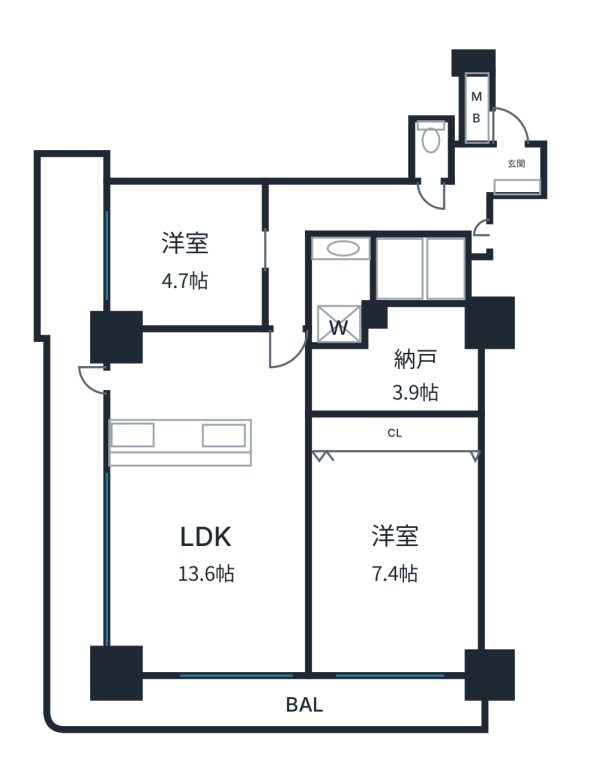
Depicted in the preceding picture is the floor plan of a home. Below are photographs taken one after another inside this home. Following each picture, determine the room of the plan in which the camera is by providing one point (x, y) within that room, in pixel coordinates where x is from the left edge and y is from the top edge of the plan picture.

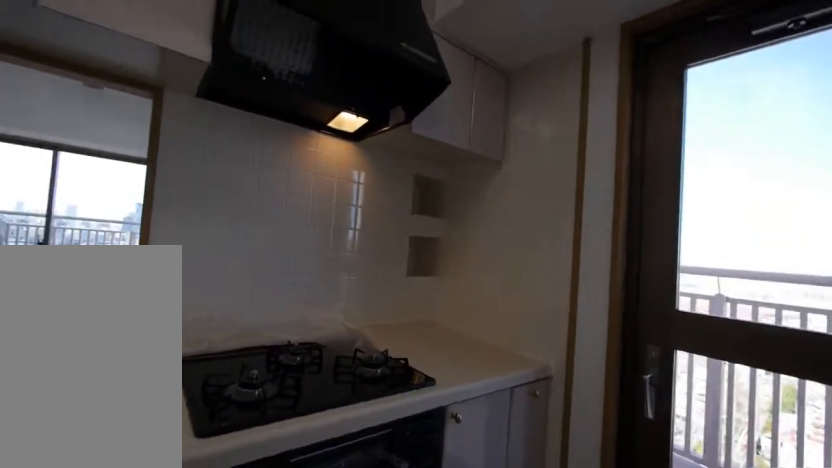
(208, 391)
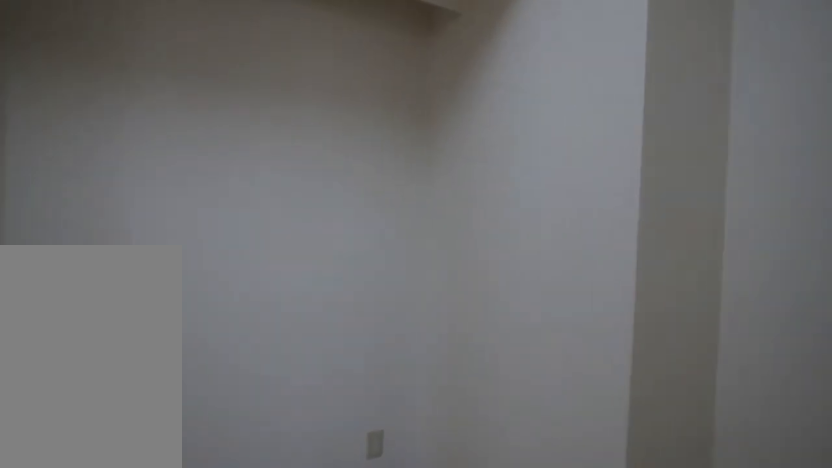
(377, 391)
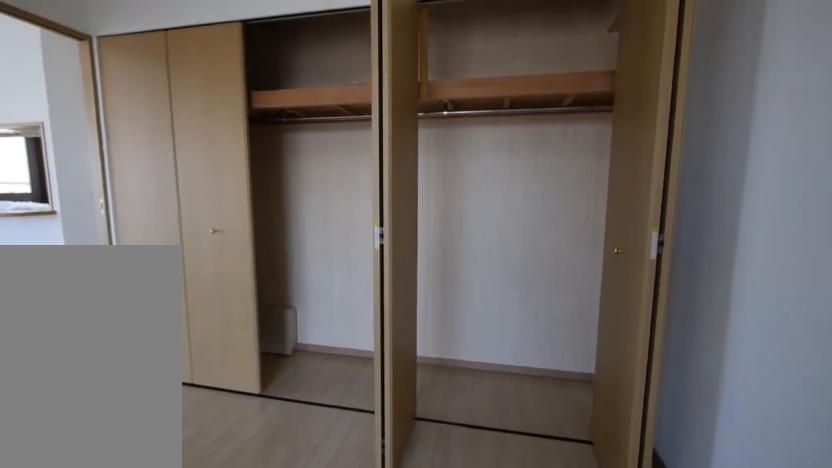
(378, 549)
